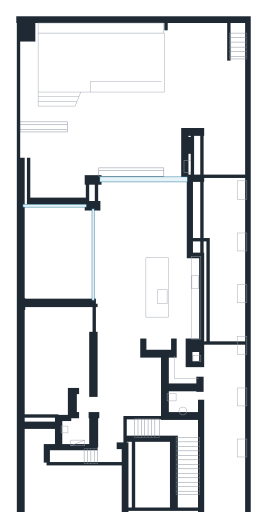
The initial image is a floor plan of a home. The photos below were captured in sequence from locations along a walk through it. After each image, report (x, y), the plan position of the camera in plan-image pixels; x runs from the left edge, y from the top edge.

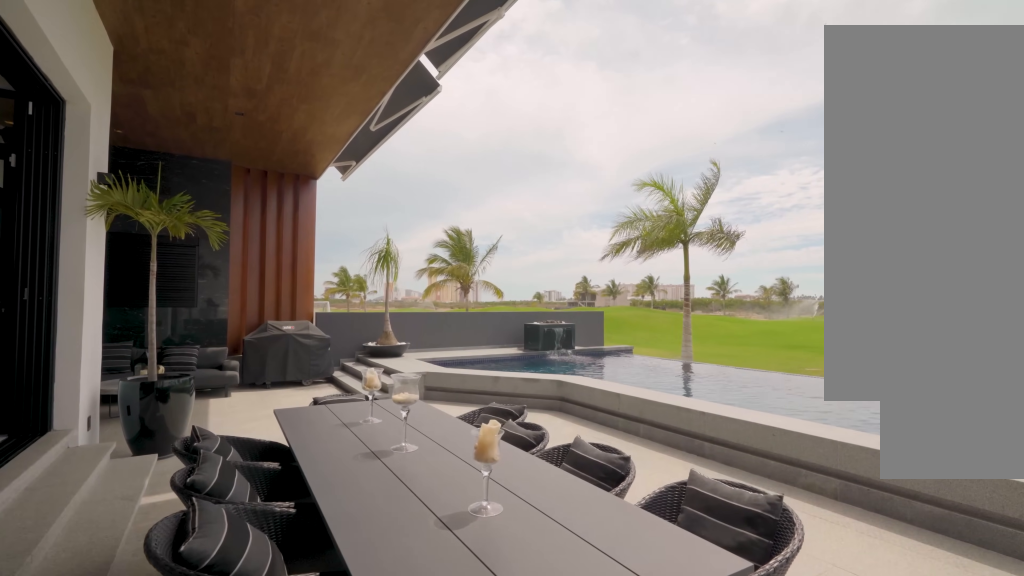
(171, 156)
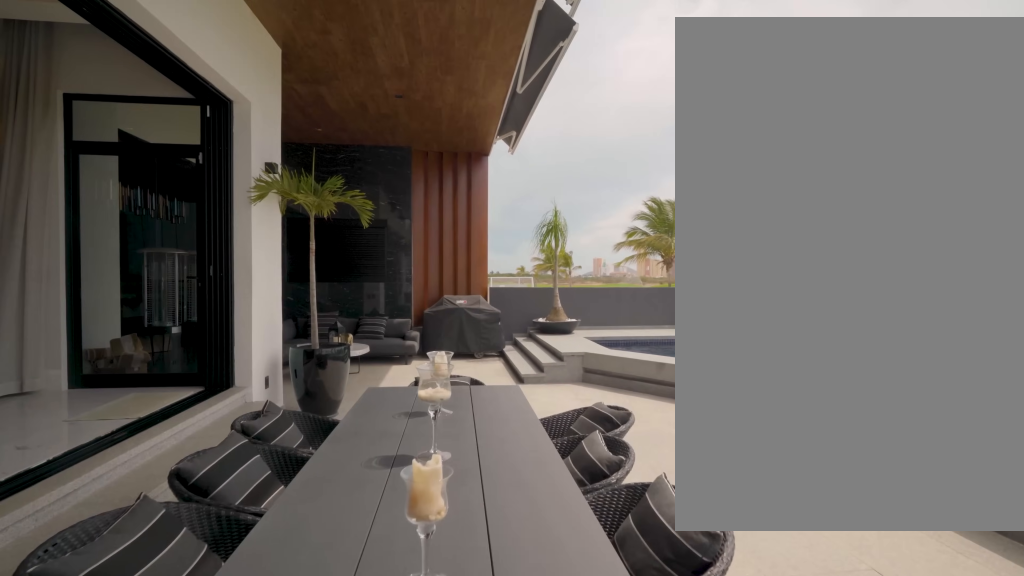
(173, 120)
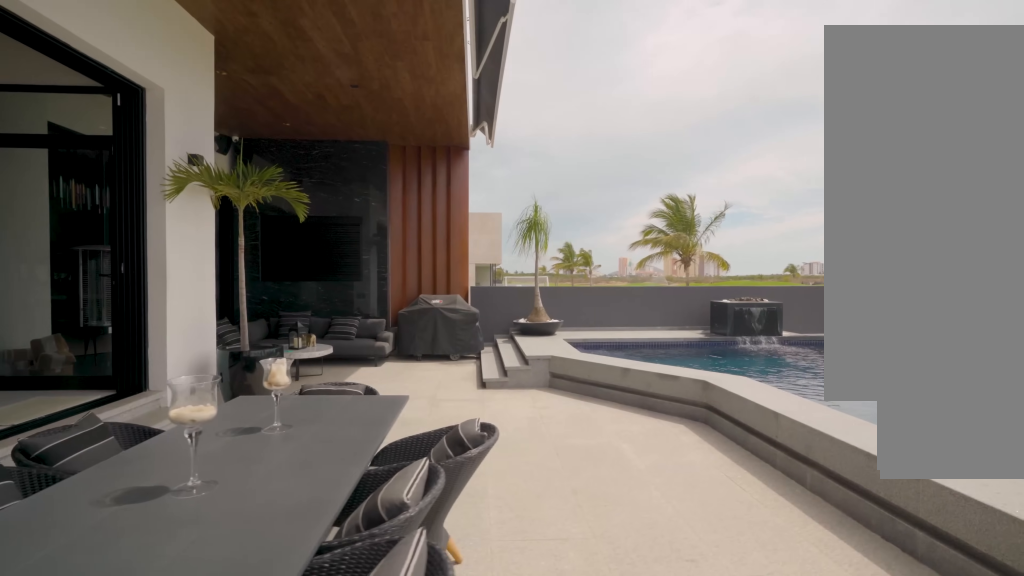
(172, 114)
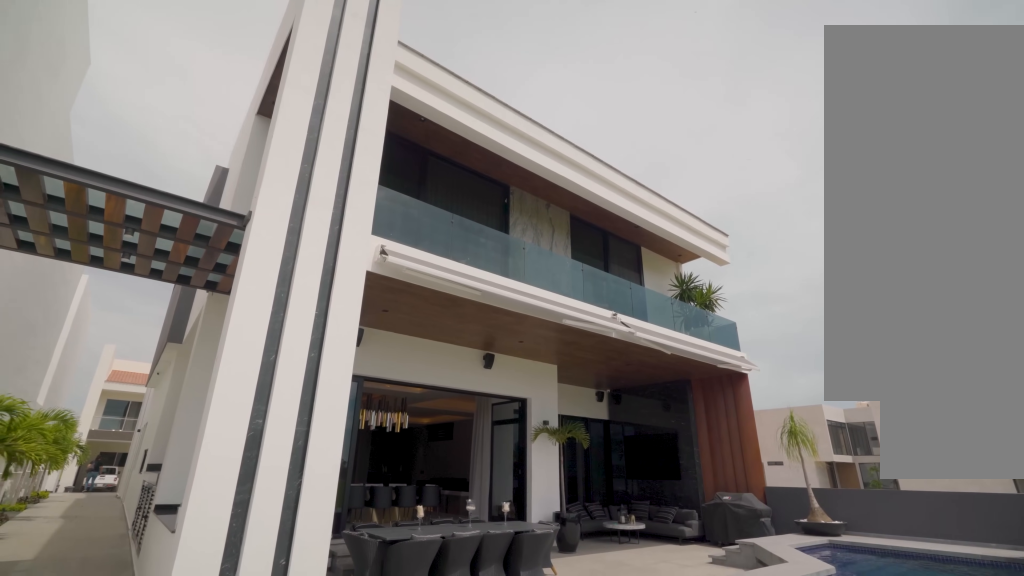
(211, 67)
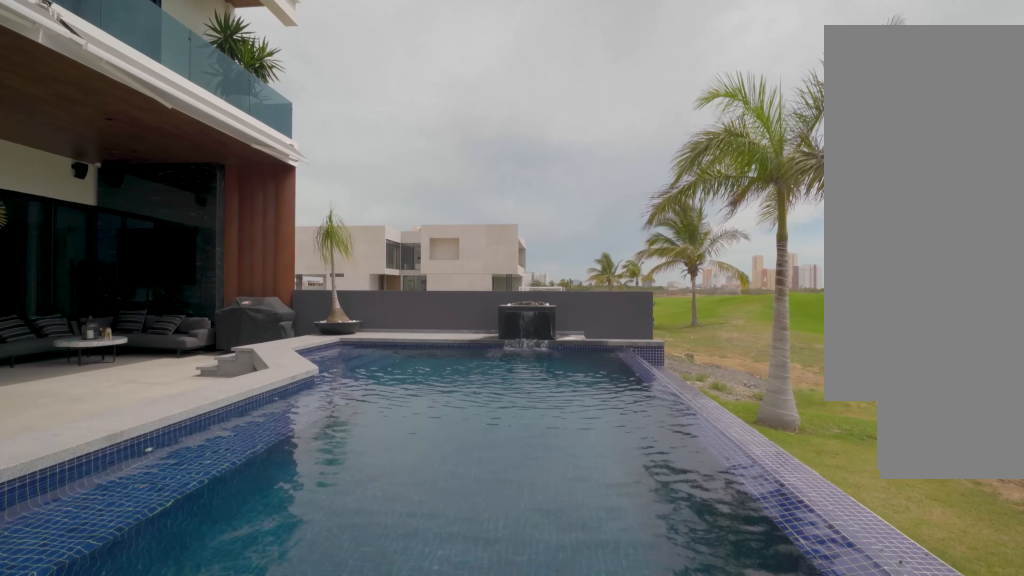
(184, 64)
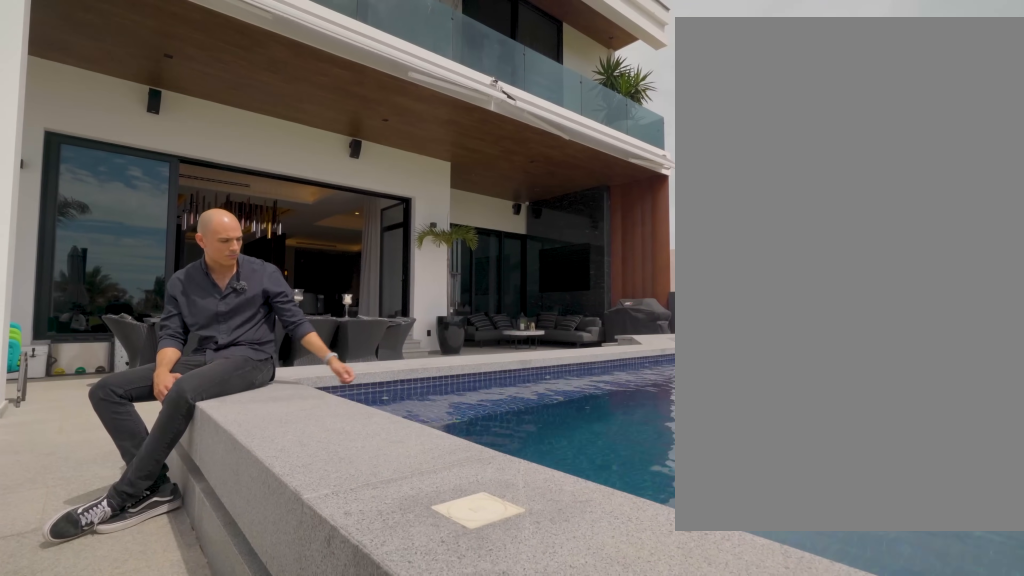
(184, 65)
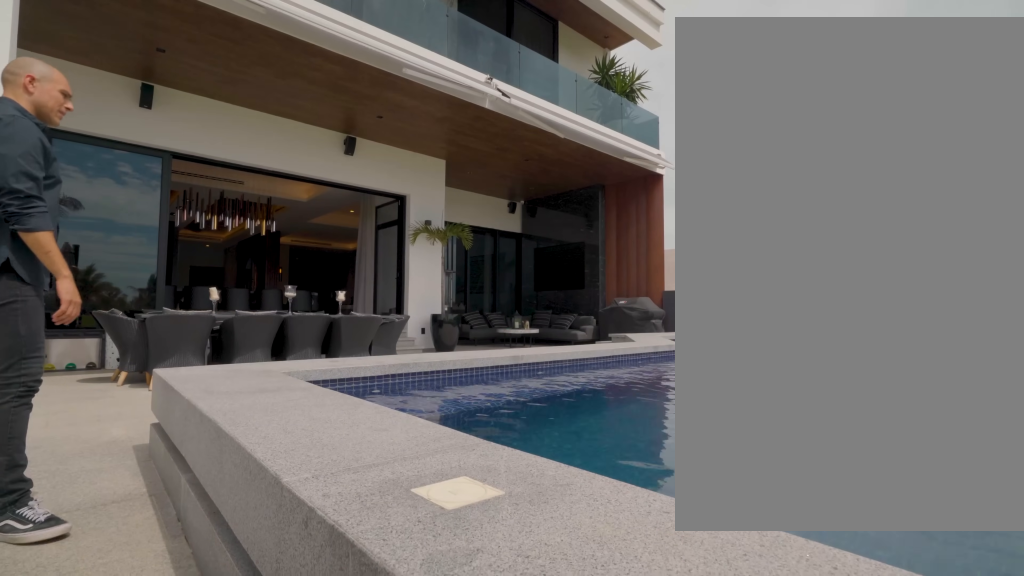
(184, 65)
